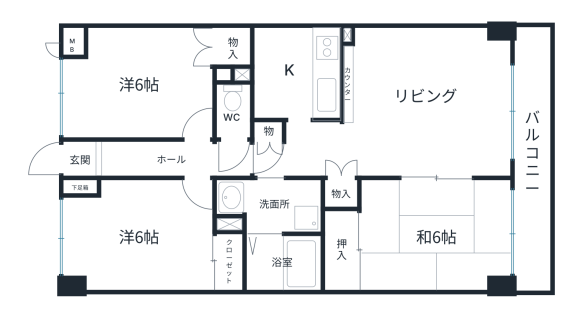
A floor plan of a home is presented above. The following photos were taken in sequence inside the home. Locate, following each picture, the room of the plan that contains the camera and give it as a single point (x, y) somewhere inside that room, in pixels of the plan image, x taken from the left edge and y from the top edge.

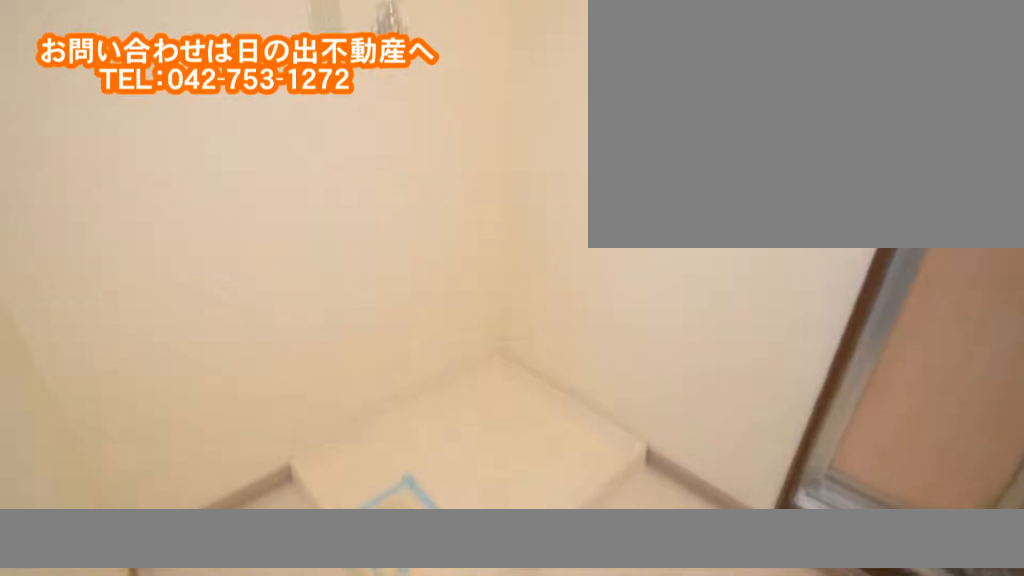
(290, 201)
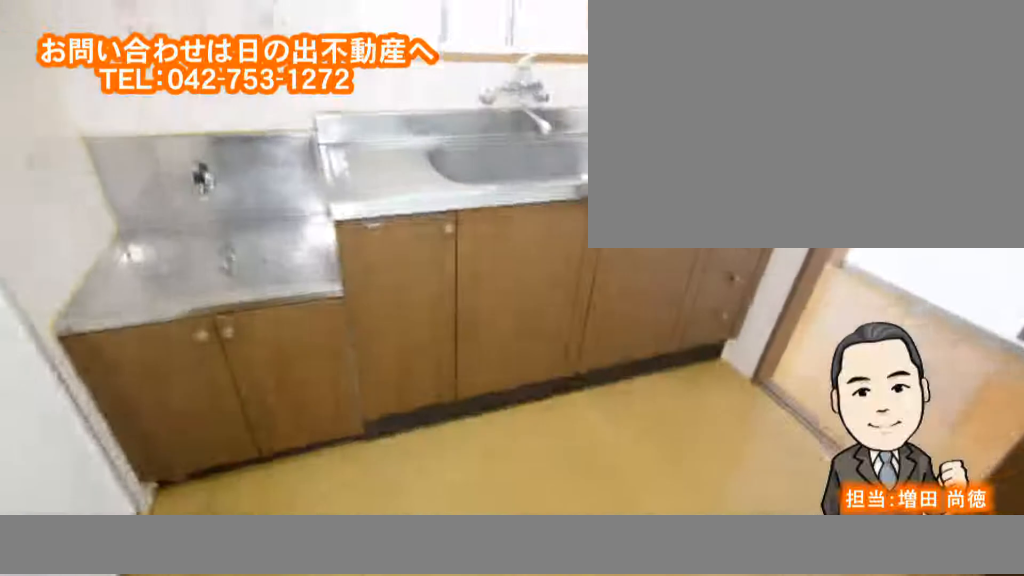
(286, 74)
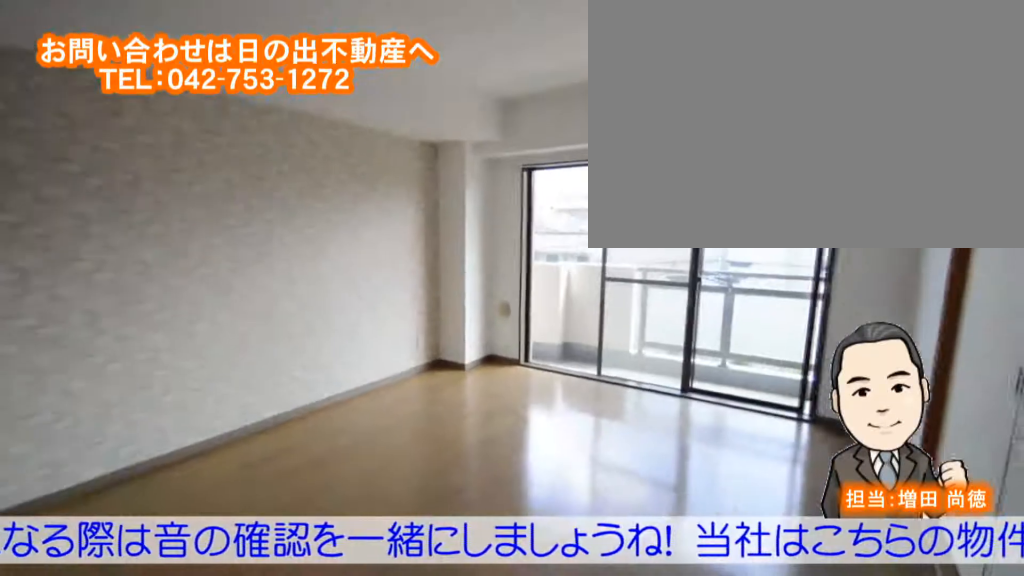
(421, 122)
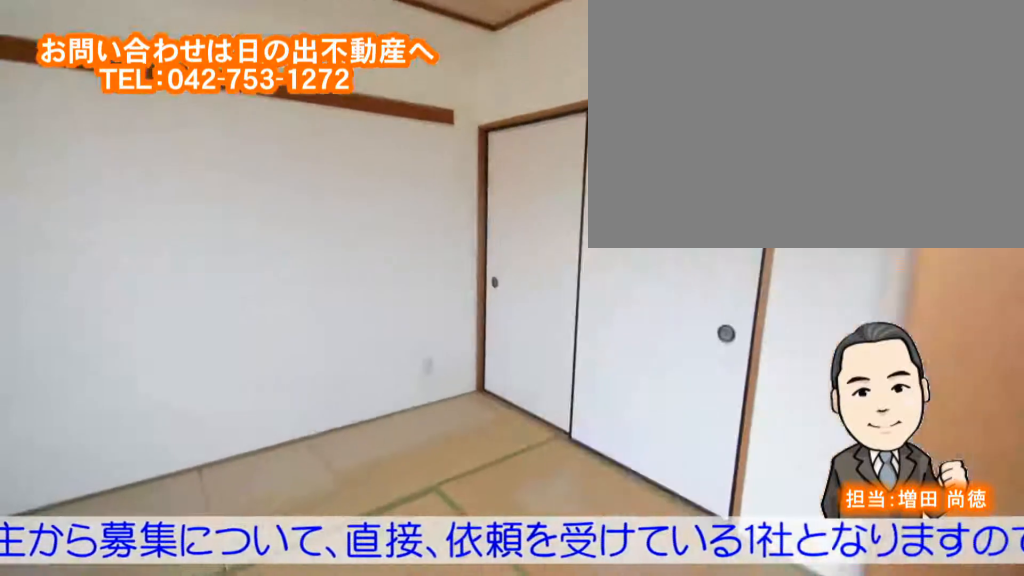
(397, 229)
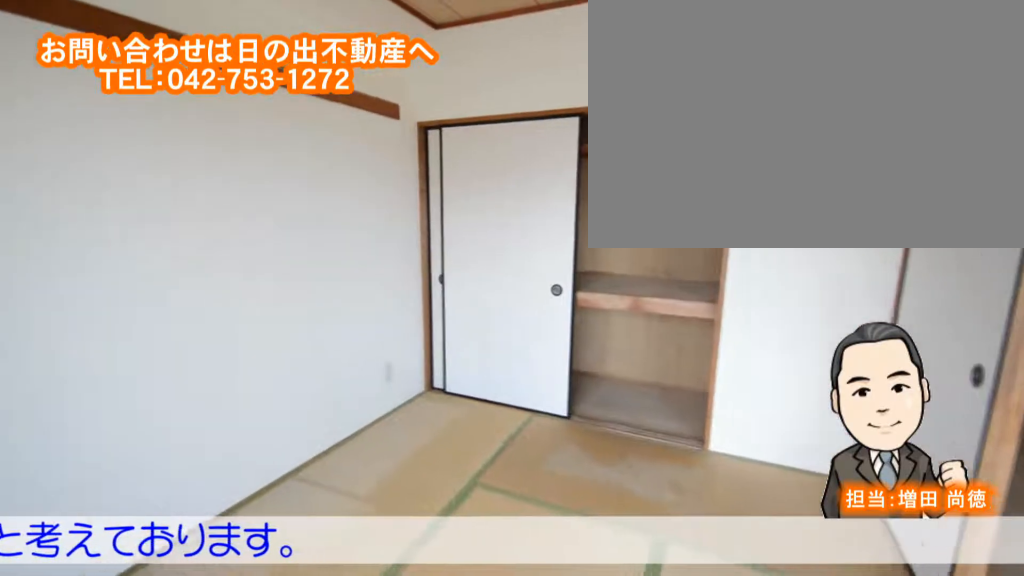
(397, 228)
